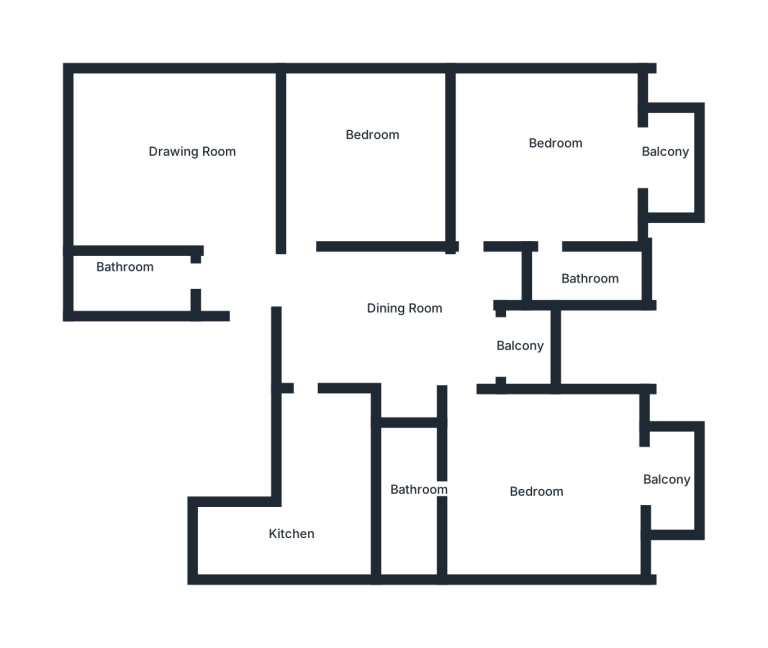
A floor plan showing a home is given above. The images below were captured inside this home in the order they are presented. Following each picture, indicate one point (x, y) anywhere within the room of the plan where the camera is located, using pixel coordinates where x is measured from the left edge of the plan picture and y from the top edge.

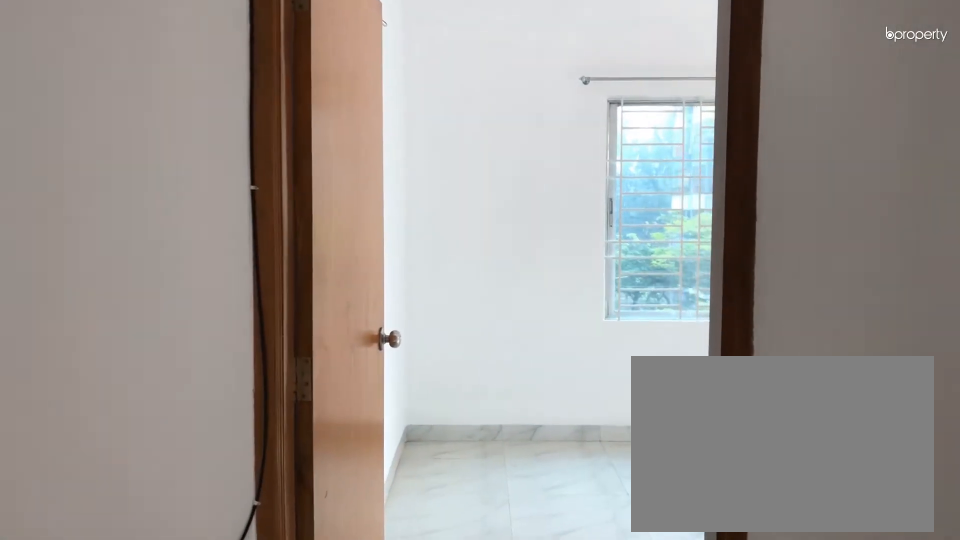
(470, 278)
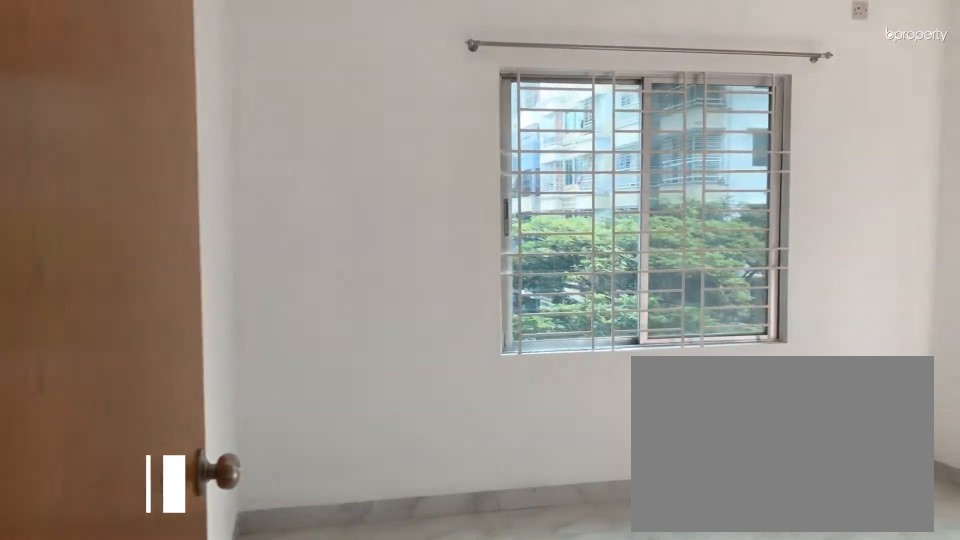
(555, 173)
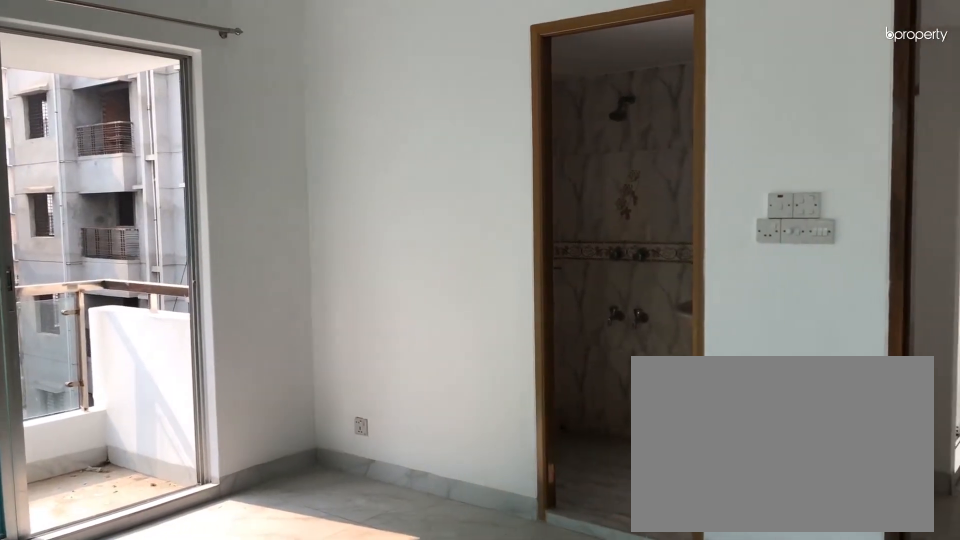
(553, 185)
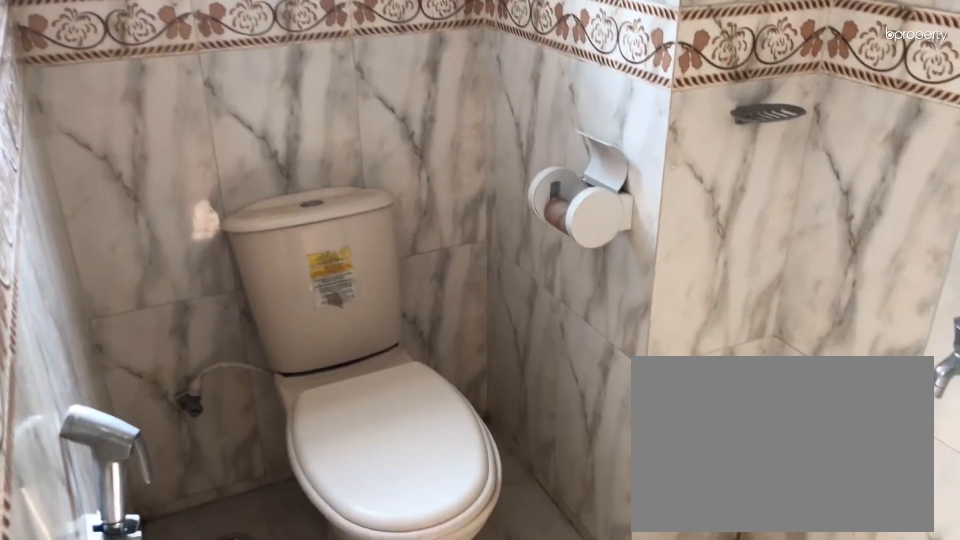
(577, 272)
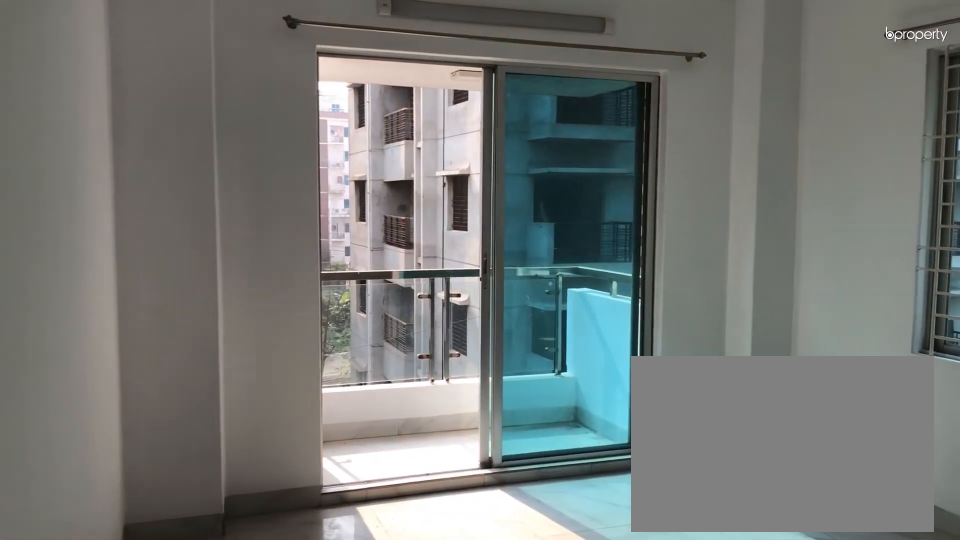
(531, 487)
